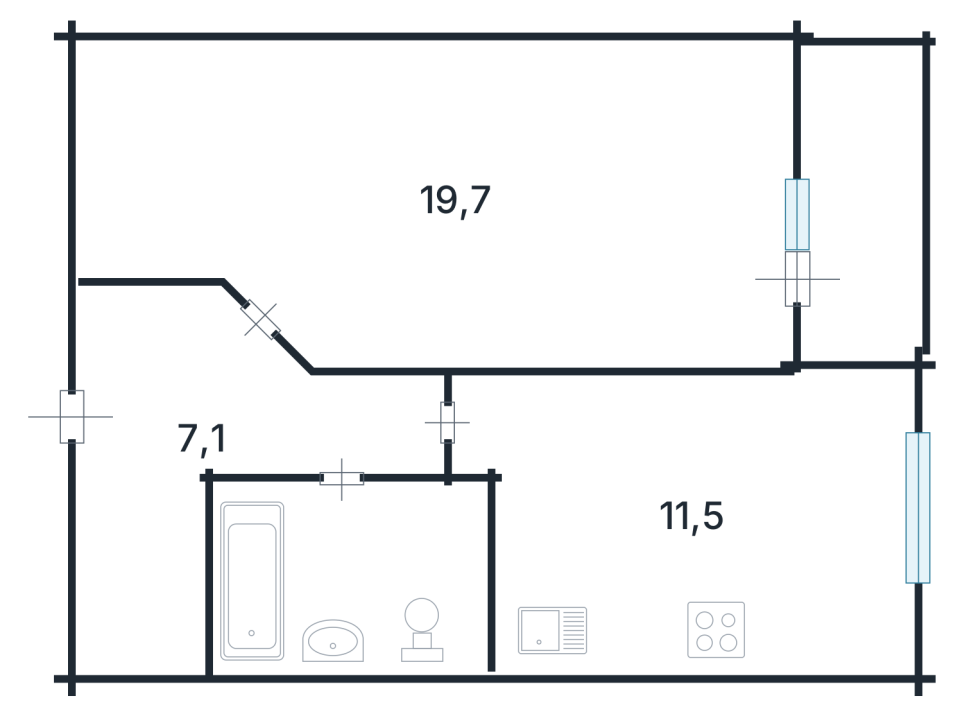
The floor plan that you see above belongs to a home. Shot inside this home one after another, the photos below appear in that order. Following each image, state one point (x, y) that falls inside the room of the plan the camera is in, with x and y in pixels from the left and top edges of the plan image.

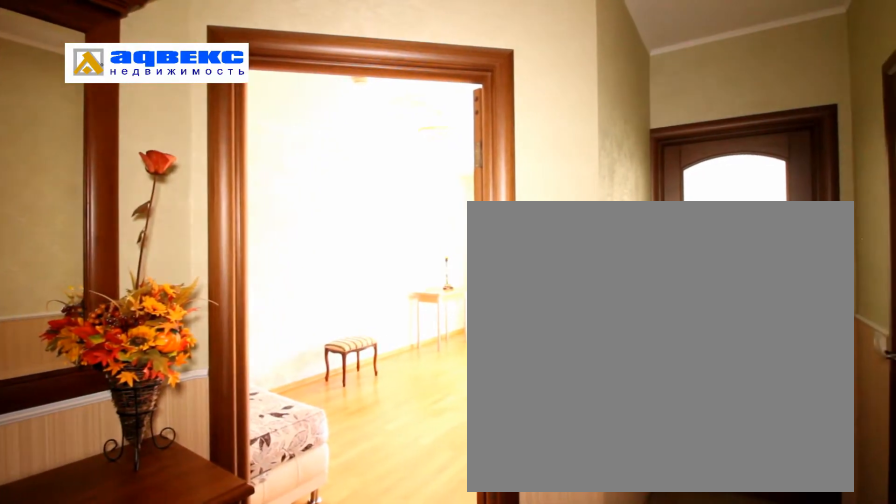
(282, 460)
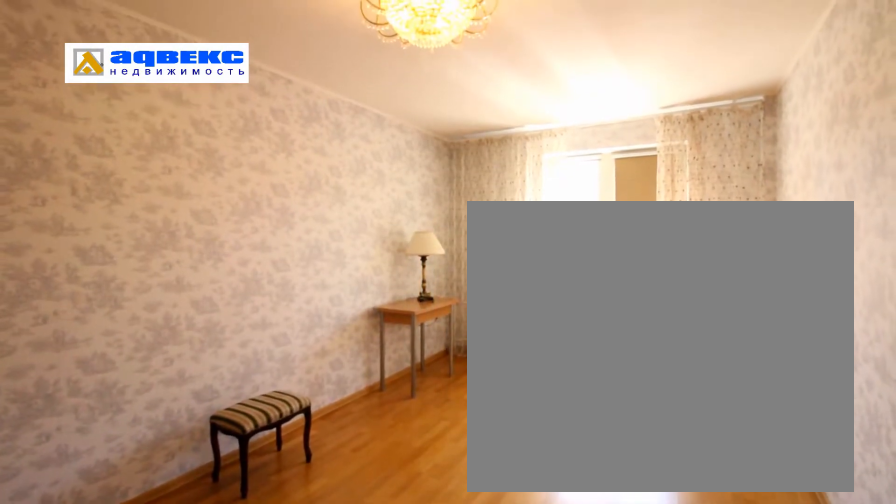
(520, 244)
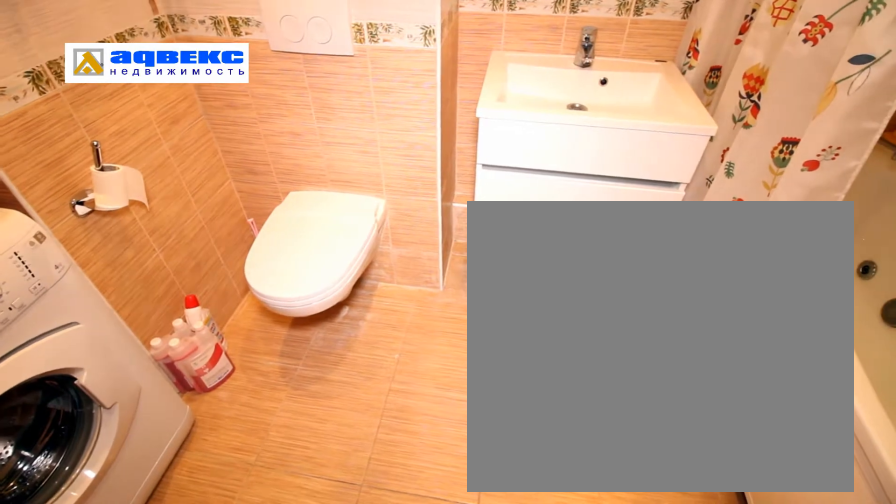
(342, 633)
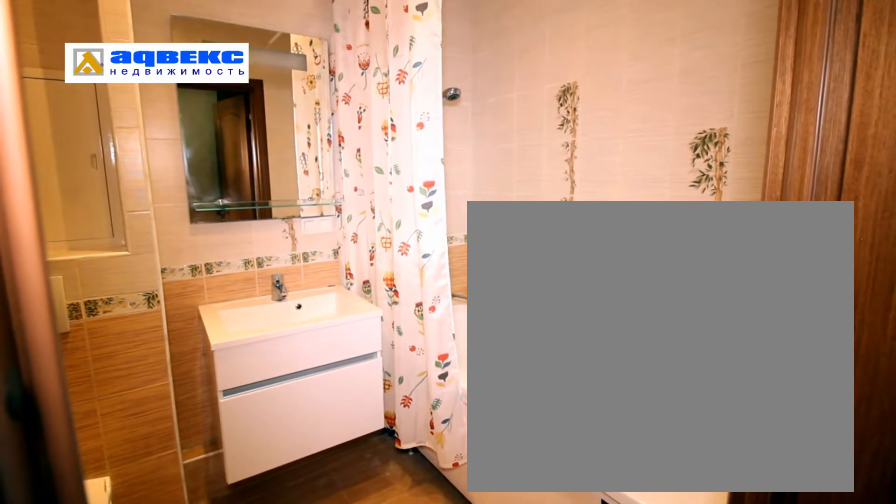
(342, 633)
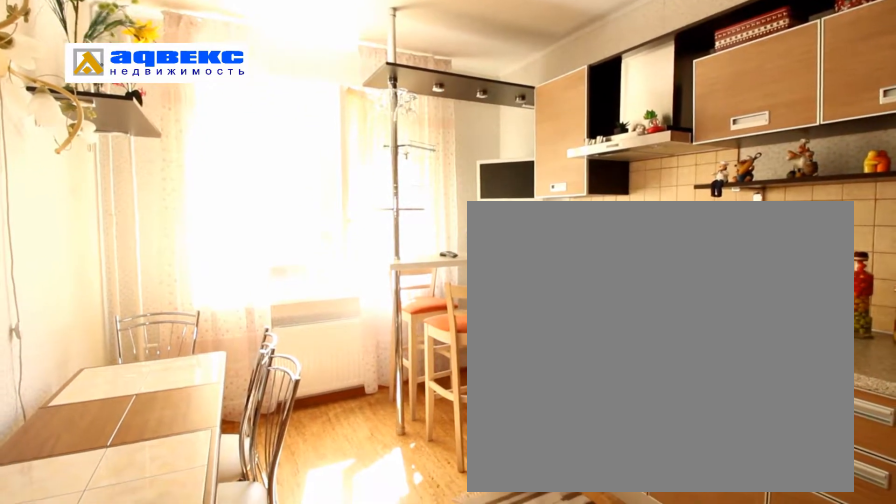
(628, 556)
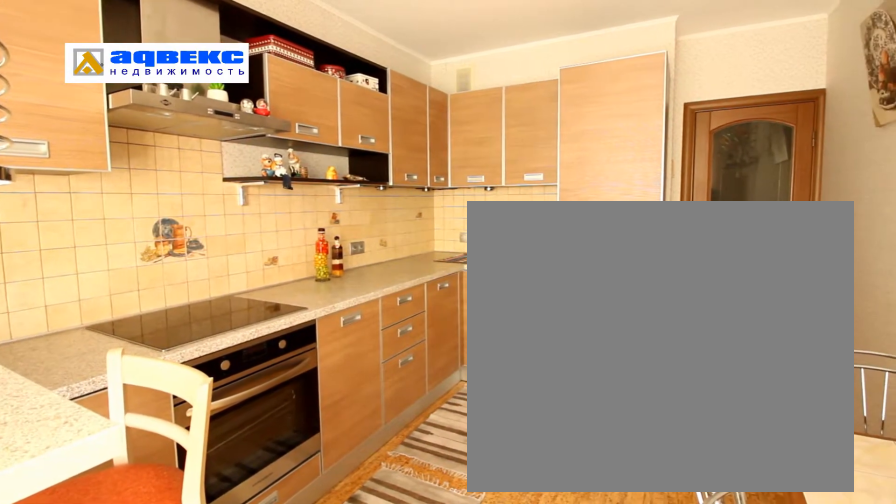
(629, 556)
